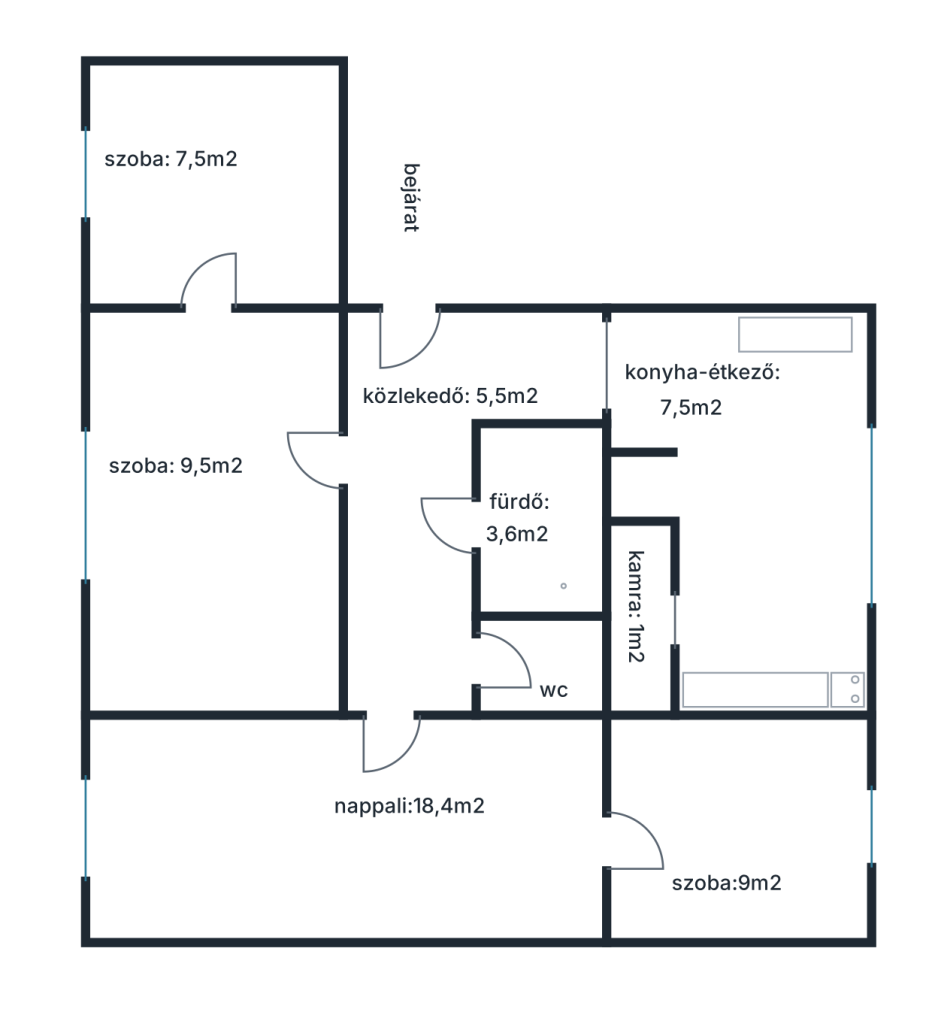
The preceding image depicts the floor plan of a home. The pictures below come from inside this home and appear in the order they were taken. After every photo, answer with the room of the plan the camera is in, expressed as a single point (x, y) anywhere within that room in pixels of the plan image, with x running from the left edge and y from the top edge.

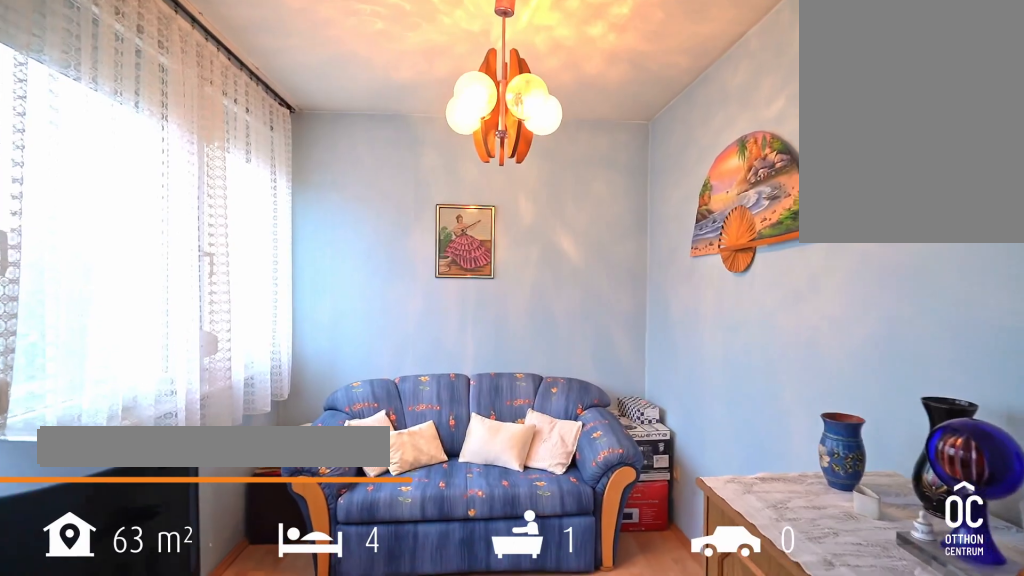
(211, 184)
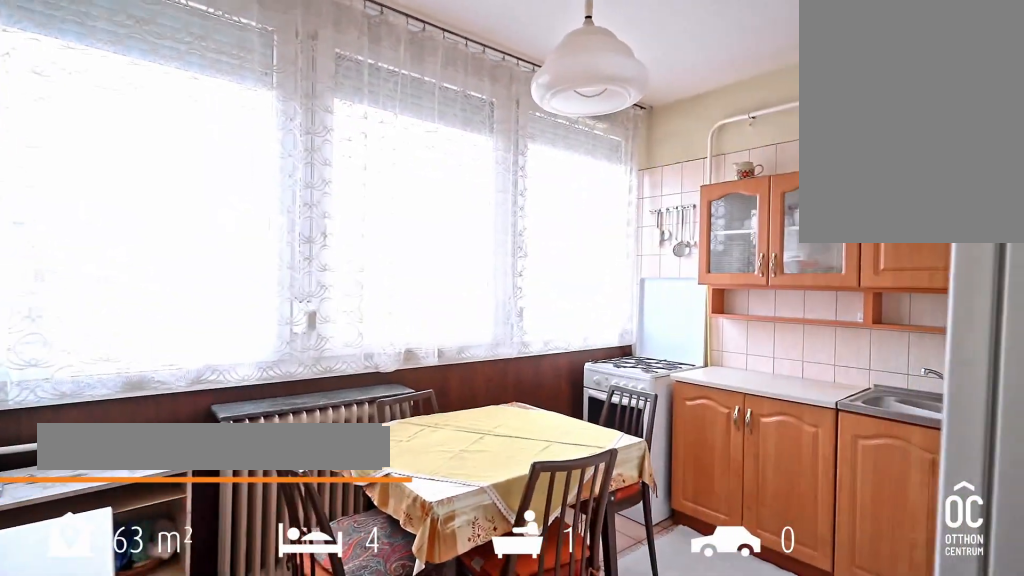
(741, 515)
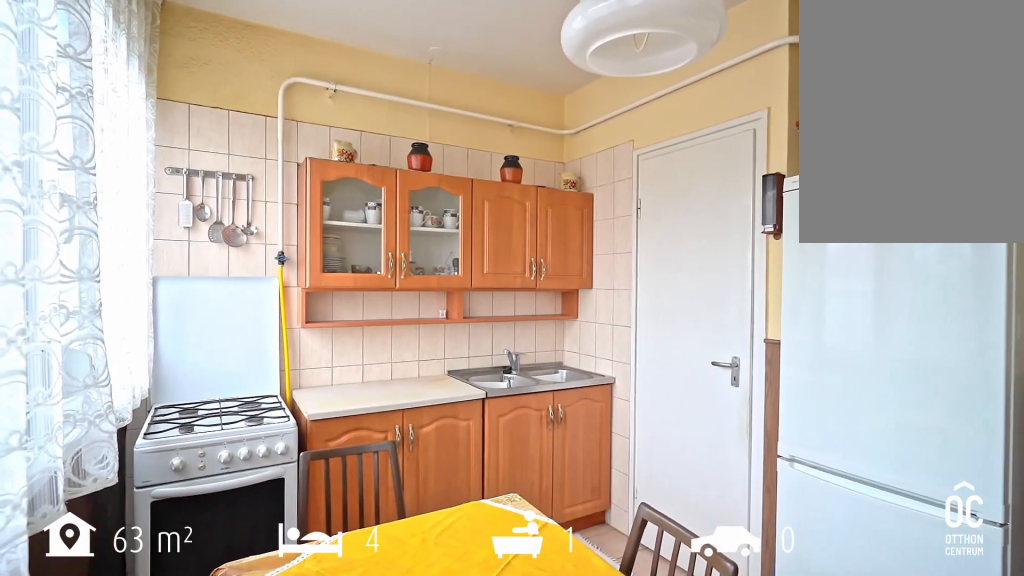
(741, 515)
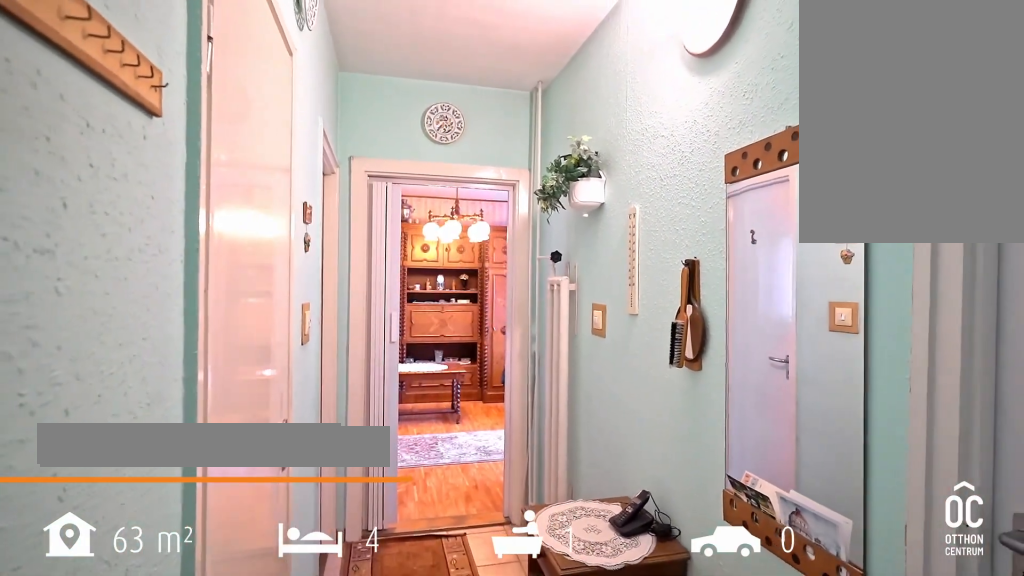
(411, 385)
